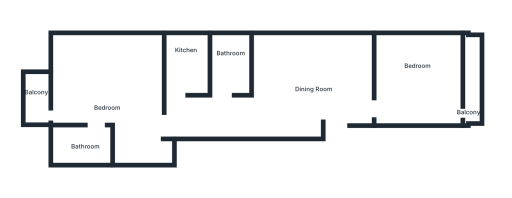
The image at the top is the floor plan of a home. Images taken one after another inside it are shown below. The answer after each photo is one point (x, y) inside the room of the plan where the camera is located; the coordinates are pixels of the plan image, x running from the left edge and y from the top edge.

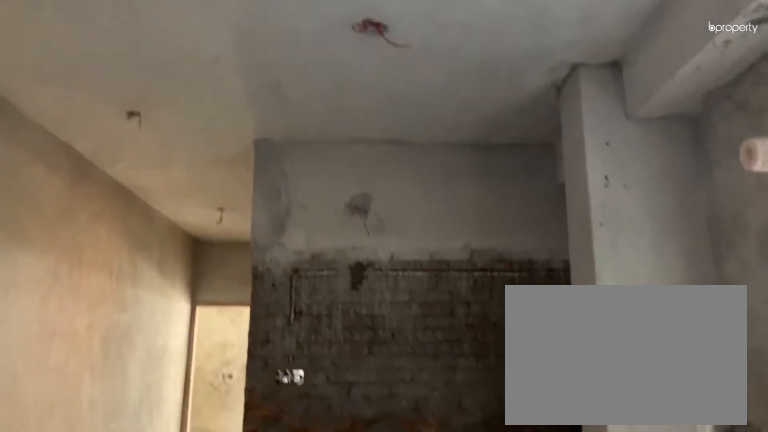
(315, 73)
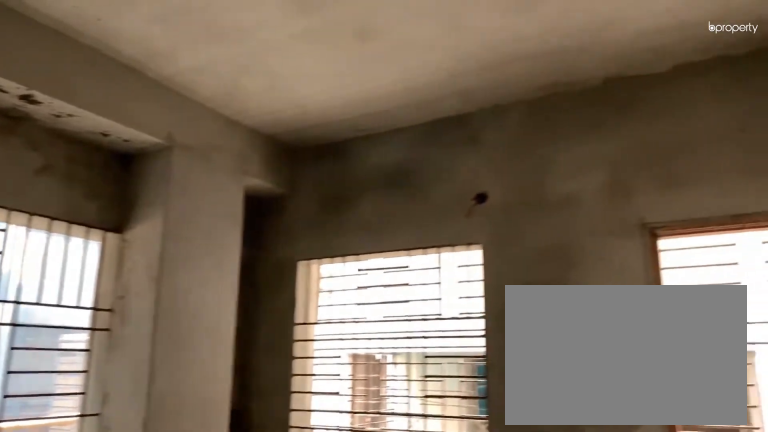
(420, 68)
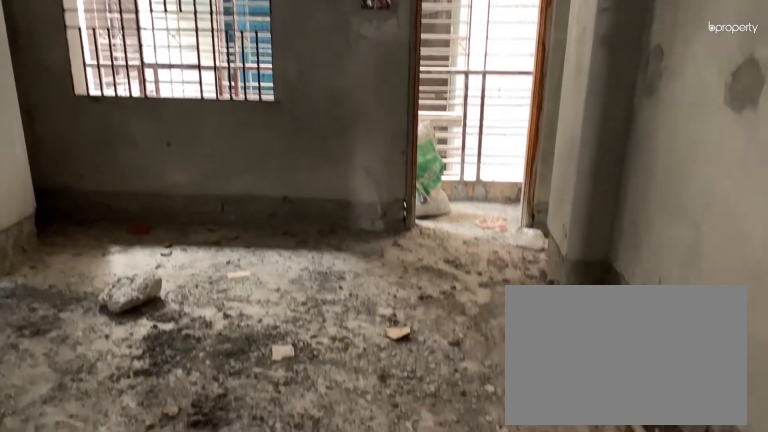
(420, 68)
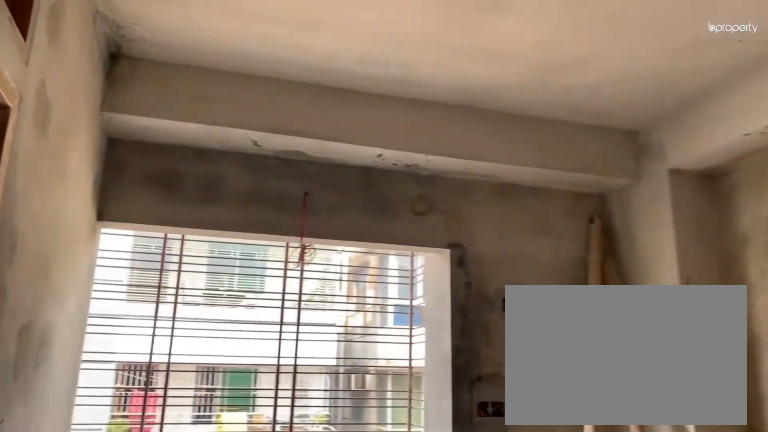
(116, 88)
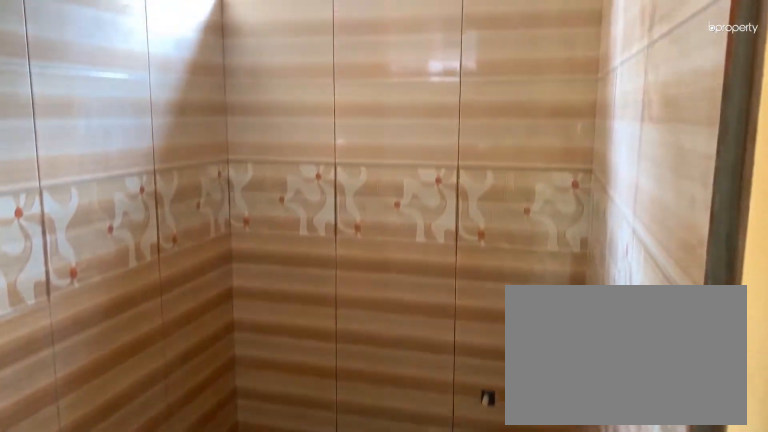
(84, 143)
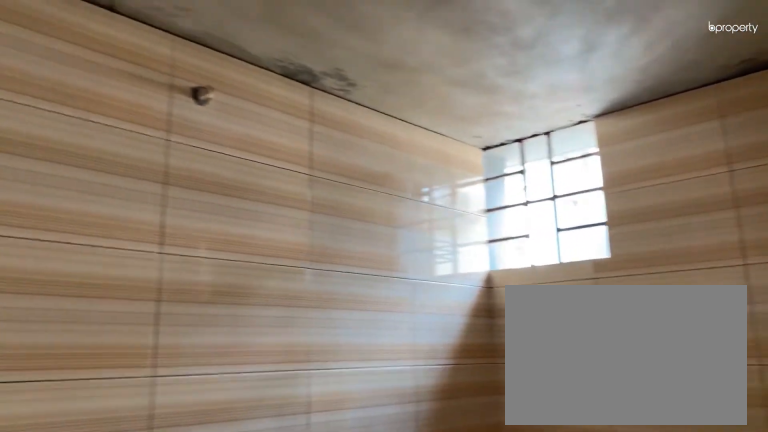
(84, 143)
